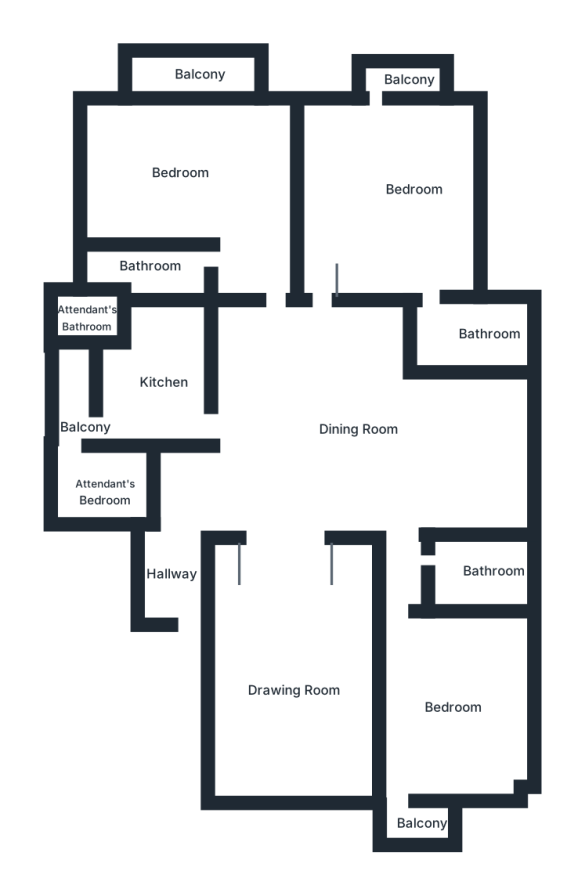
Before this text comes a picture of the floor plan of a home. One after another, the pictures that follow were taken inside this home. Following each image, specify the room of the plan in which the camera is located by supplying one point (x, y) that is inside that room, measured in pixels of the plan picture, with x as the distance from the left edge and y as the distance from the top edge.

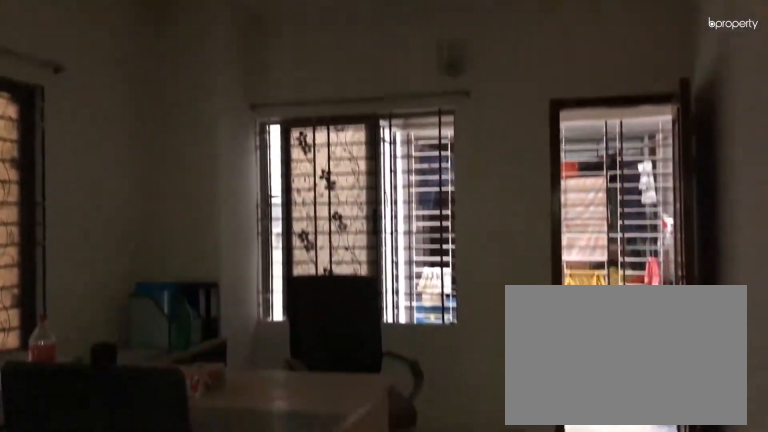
(435, 699)
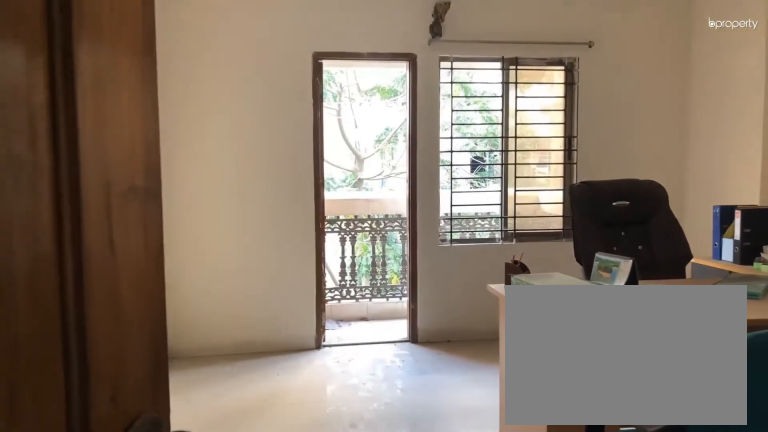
(394, 161)
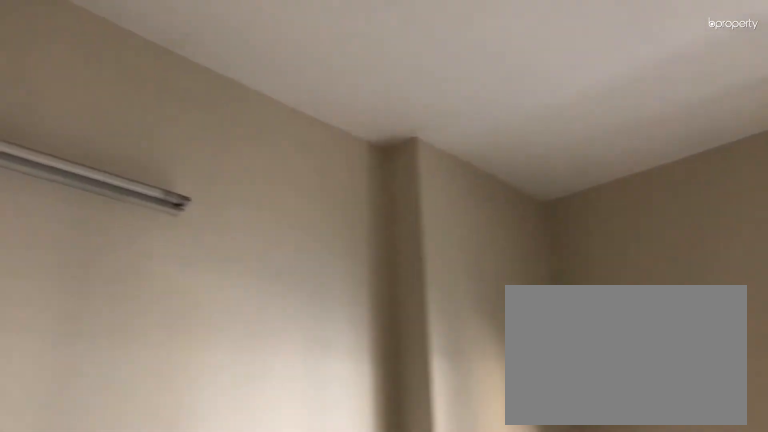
(394, 161)
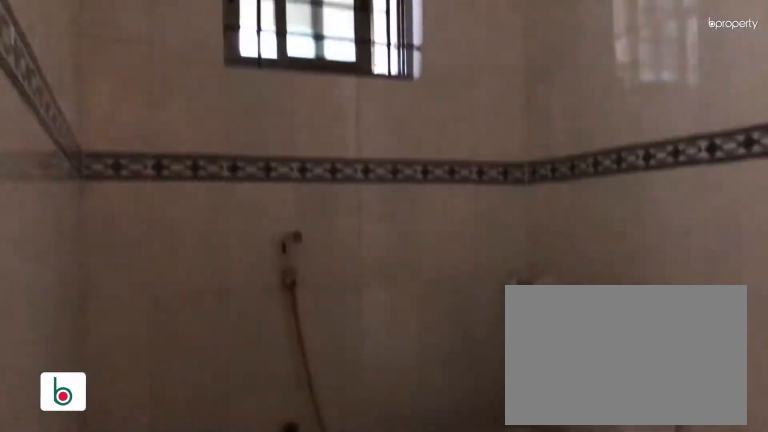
(461, 332)
